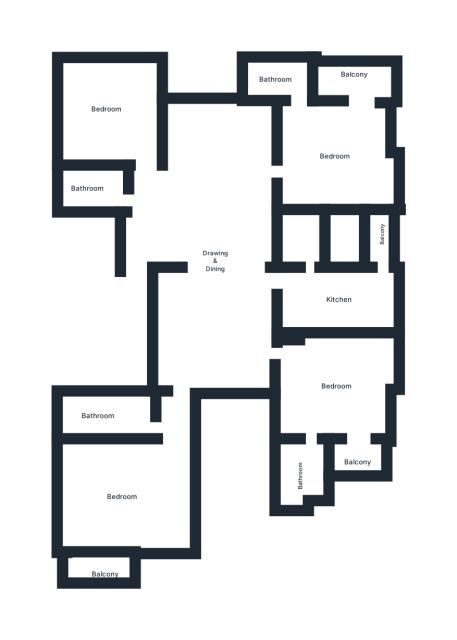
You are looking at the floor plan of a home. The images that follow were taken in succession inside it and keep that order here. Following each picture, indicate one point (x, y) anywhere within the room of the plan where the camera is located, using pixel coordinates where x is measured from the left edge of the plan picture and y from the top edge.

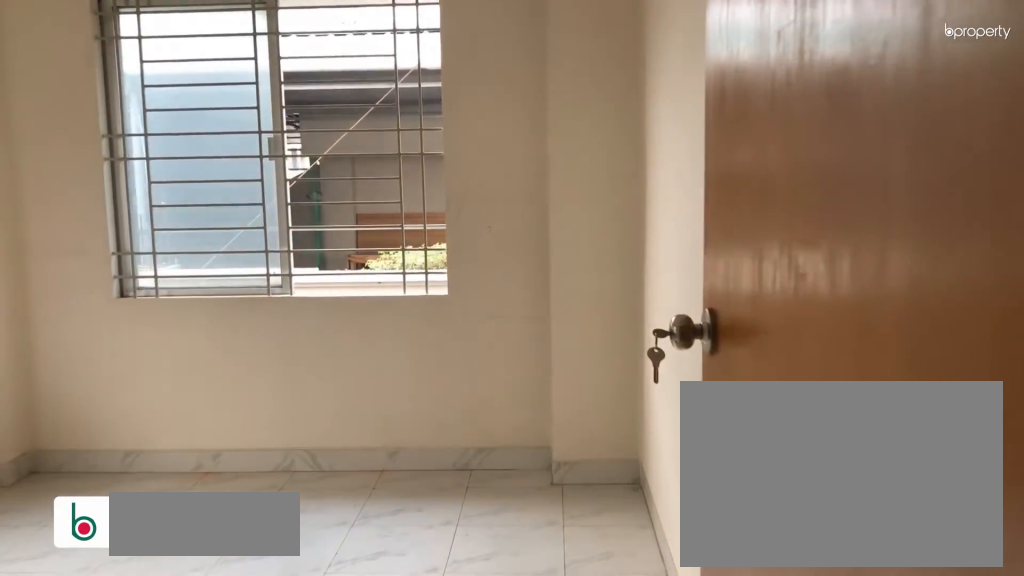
(114, 114)
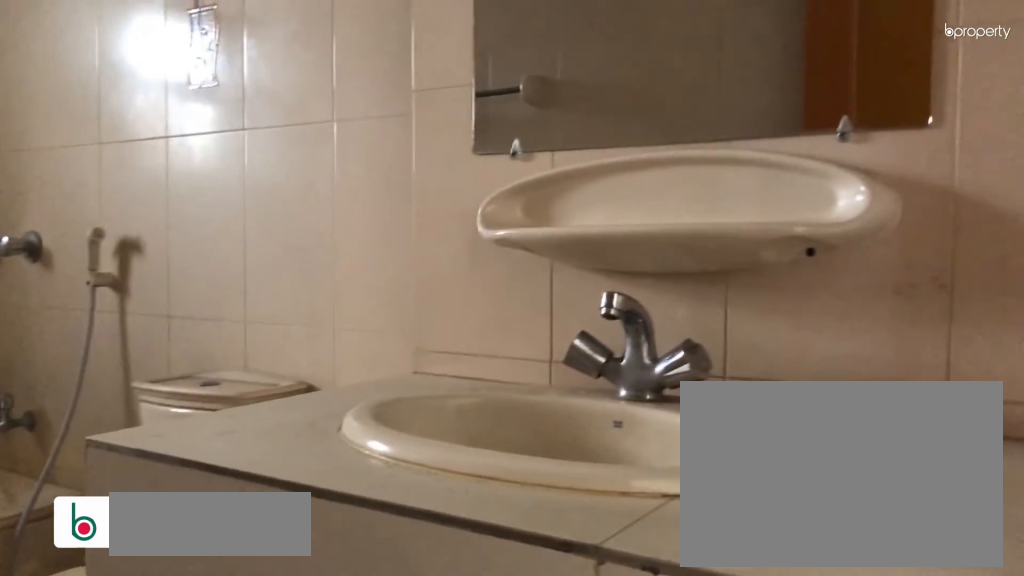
(98, 414)
